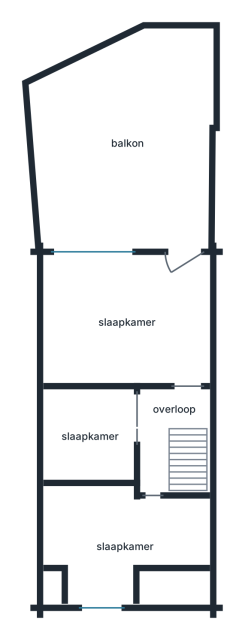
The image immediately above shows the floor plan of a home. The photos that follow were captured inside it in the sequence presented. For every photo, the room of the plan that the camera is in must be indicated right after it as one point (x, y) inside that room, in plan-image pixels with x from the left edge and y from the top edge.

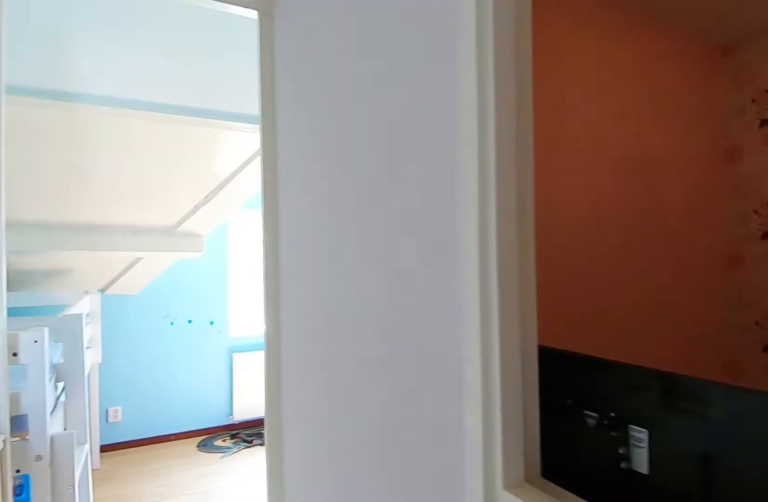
(164, 429)
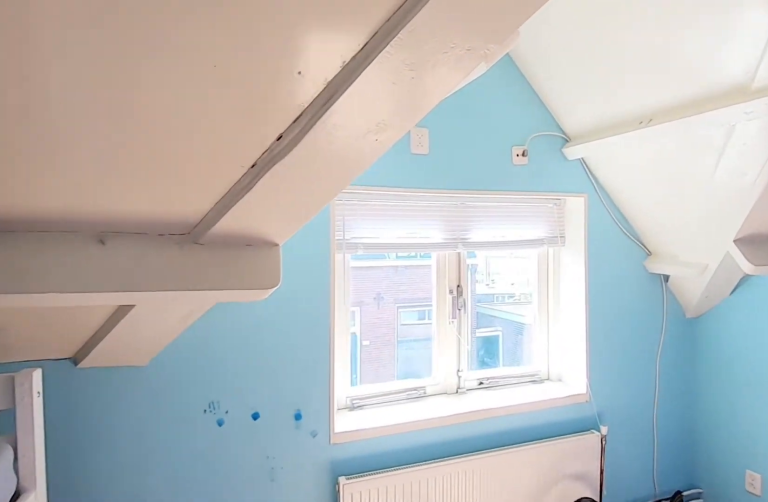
(120, 538)
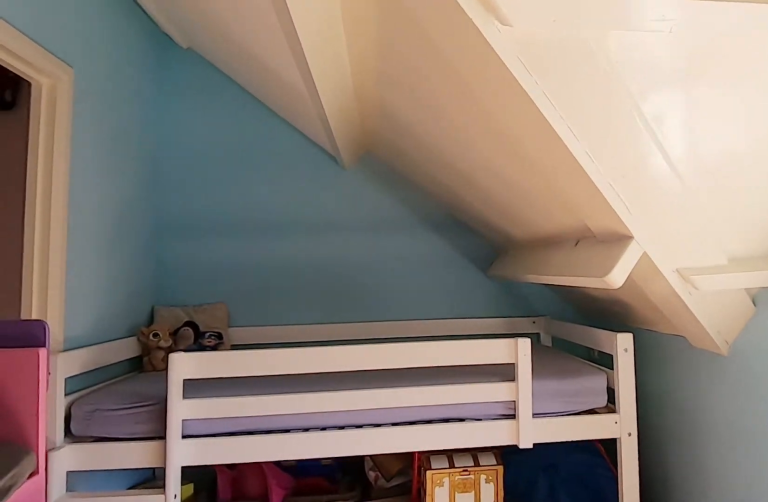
(120, 538)
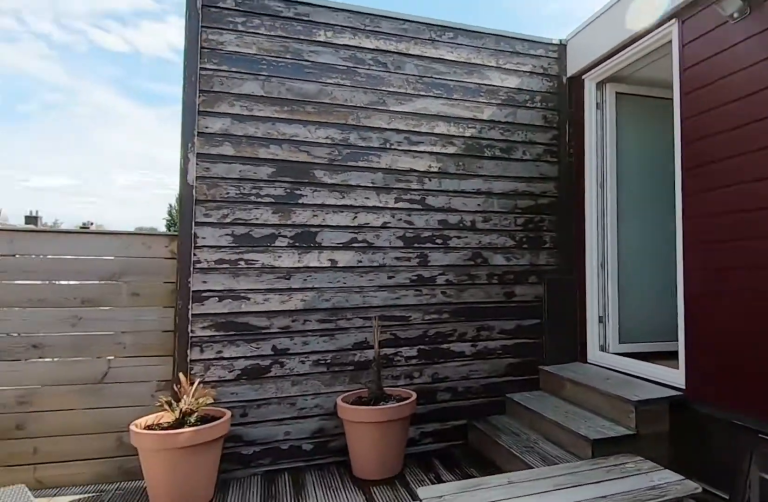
(125, 143)
